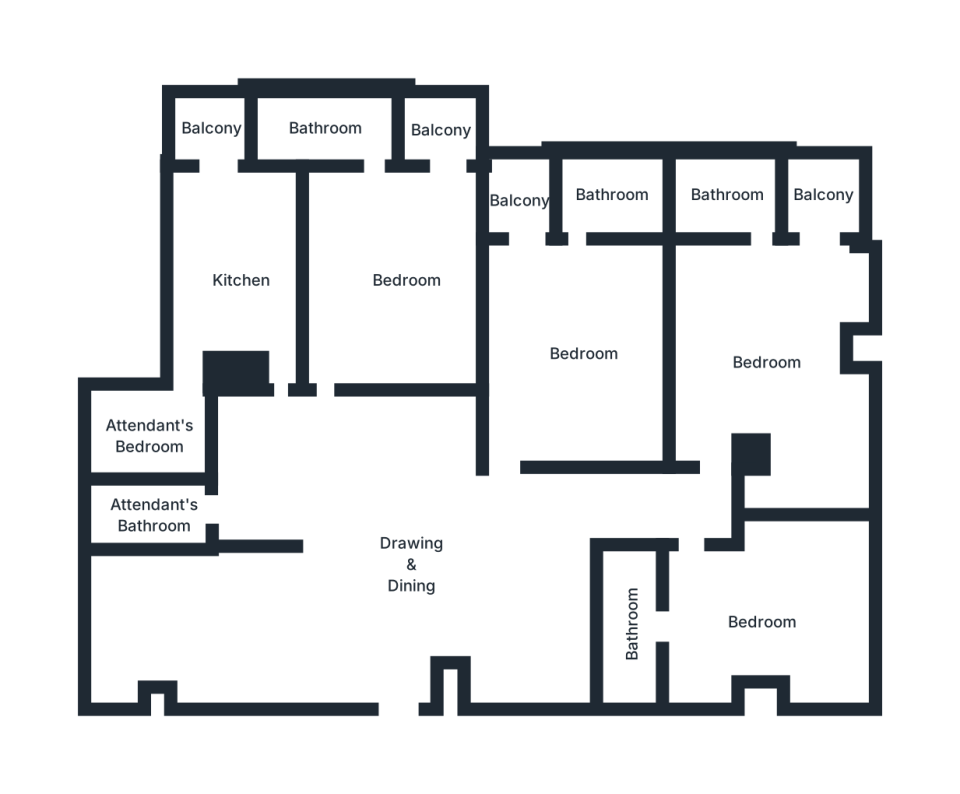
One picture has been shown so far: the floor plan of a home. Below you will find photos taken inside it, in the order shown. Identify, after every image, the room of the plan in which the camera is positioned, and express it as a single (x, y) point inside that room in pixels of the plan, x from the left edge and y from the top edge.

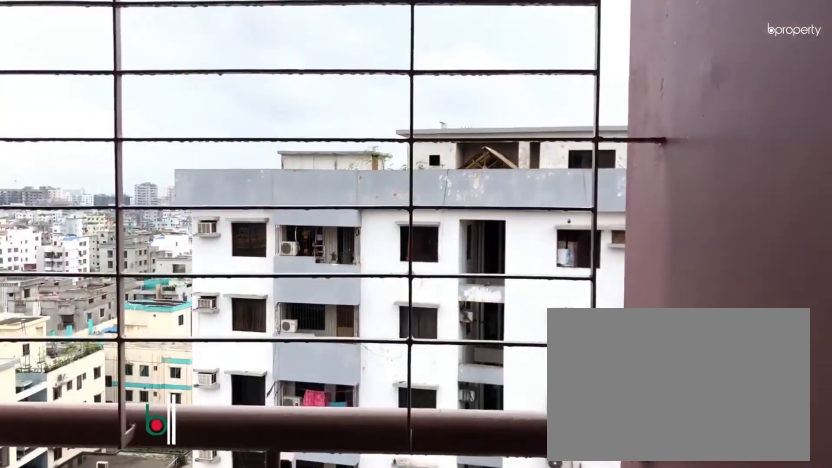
(520, 204)
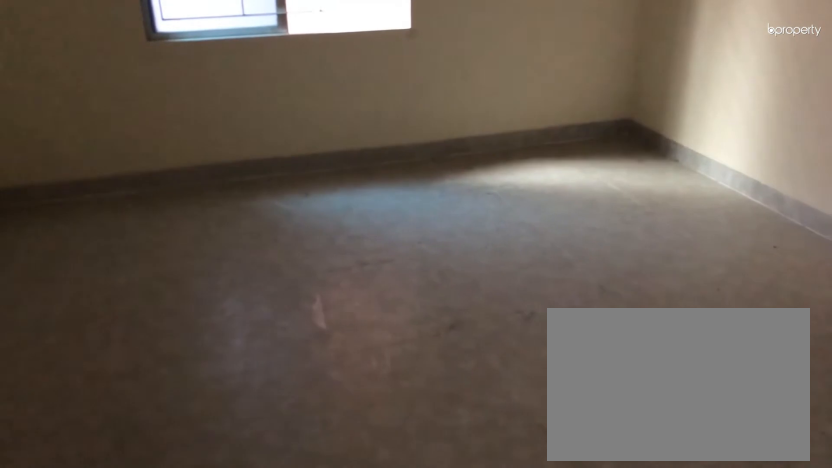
(760, 625)
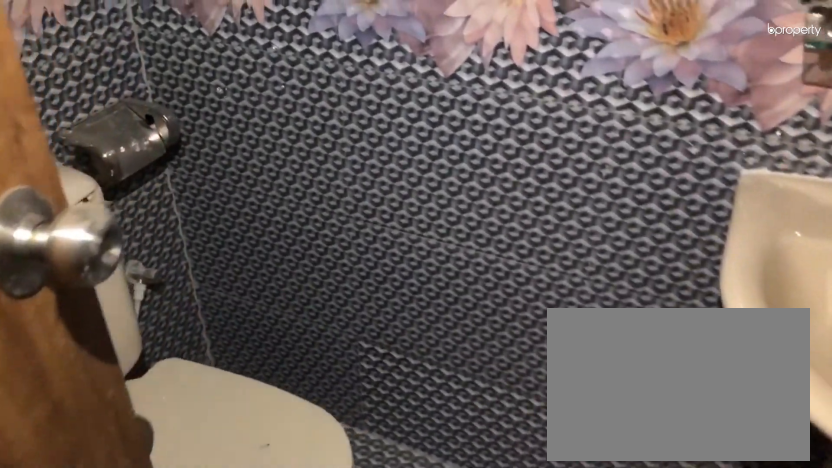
(632, 624)
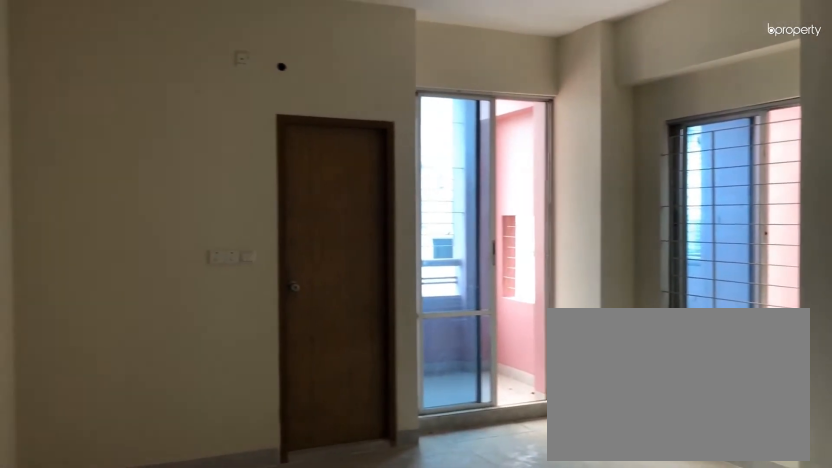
(769, 362)
